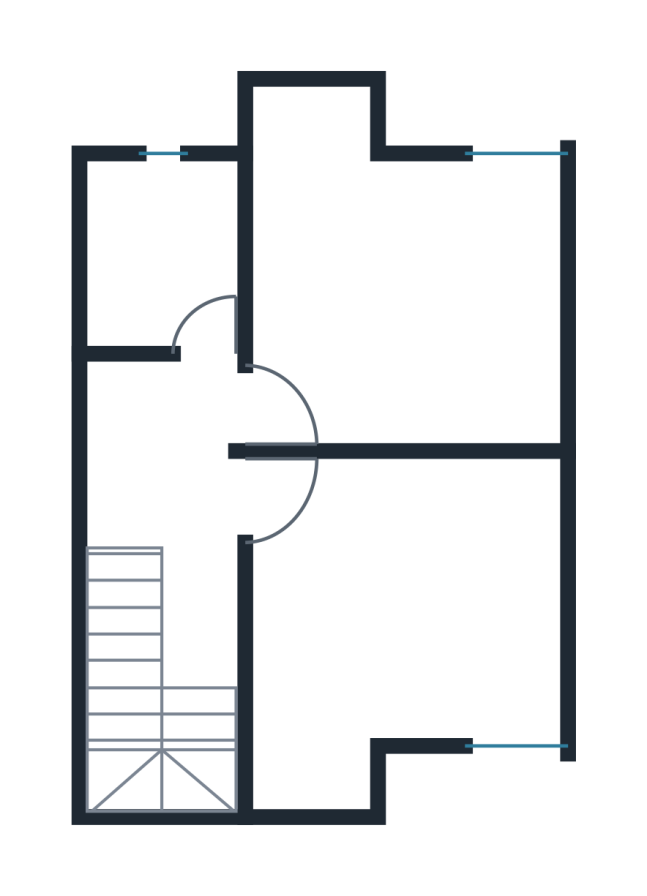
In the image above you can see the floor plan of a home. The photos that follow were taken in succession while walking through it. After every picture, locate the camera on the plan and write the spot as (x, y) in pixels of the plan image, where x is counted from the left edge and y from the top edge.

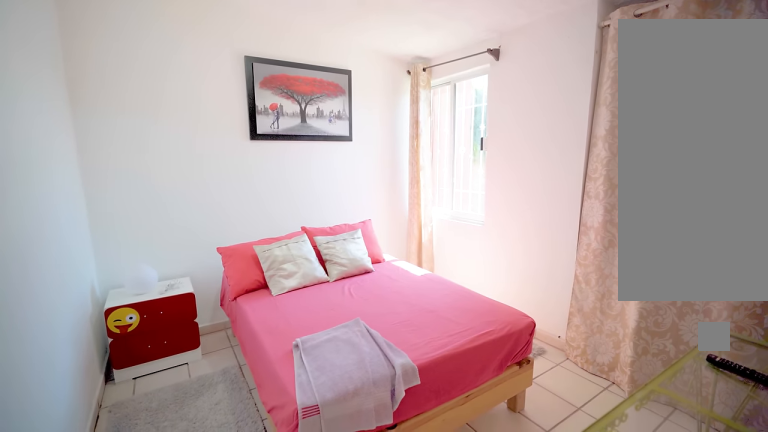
(266, 498)
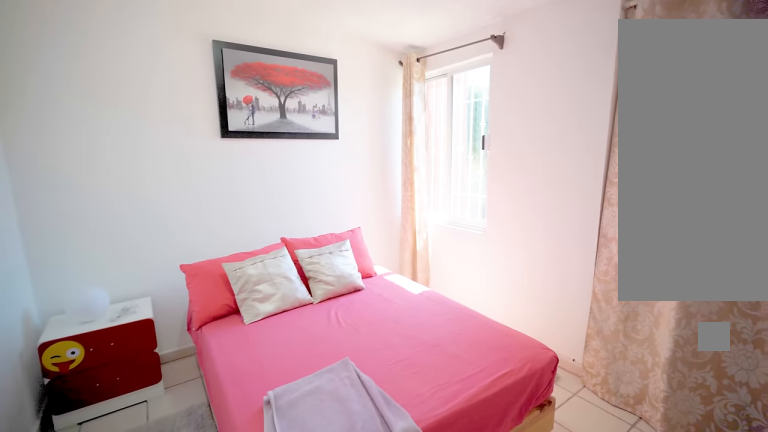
(267, 497)
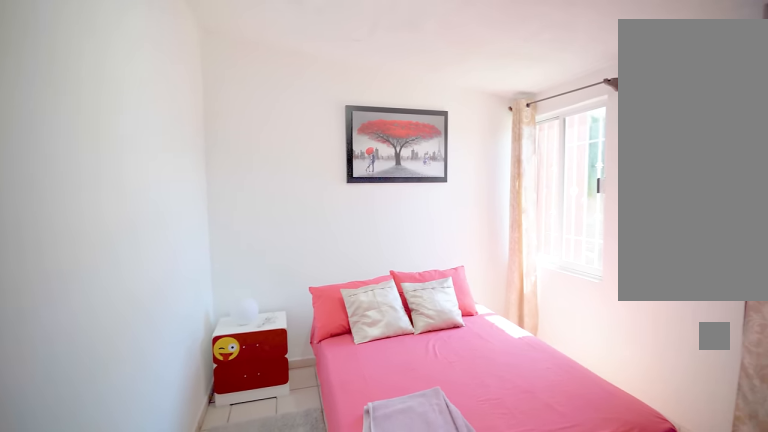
(267, 496)
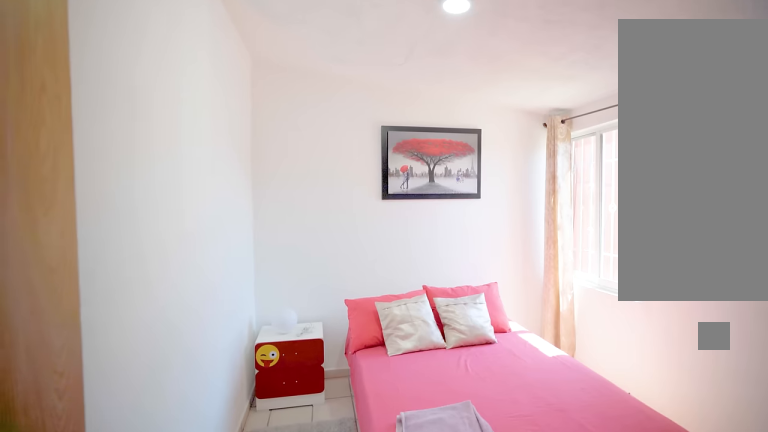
(267, 497)
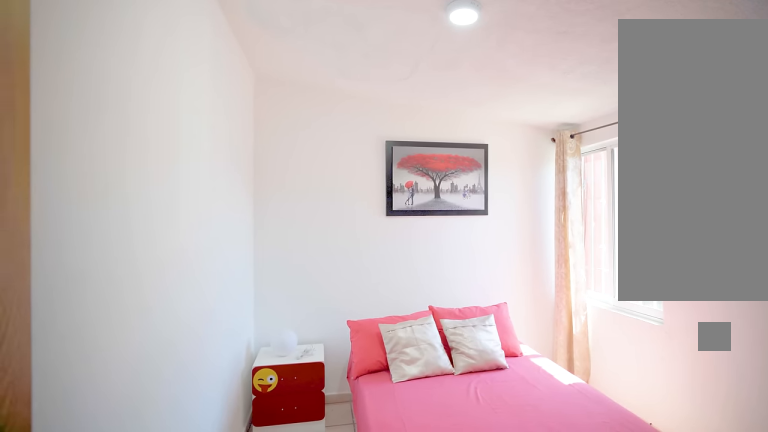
(267, 497)
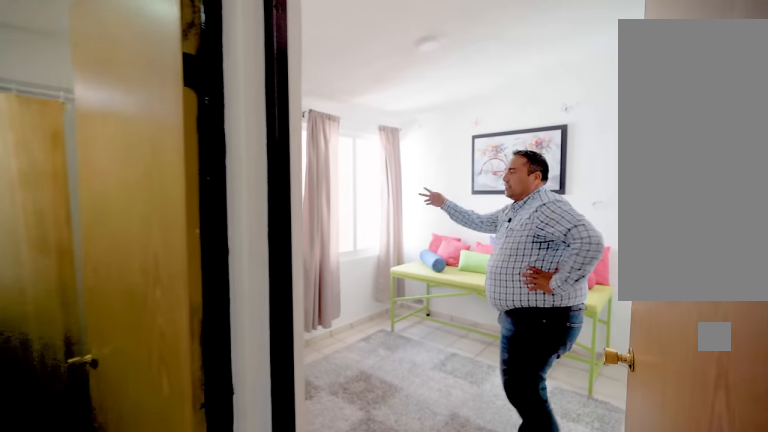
(182, 490)
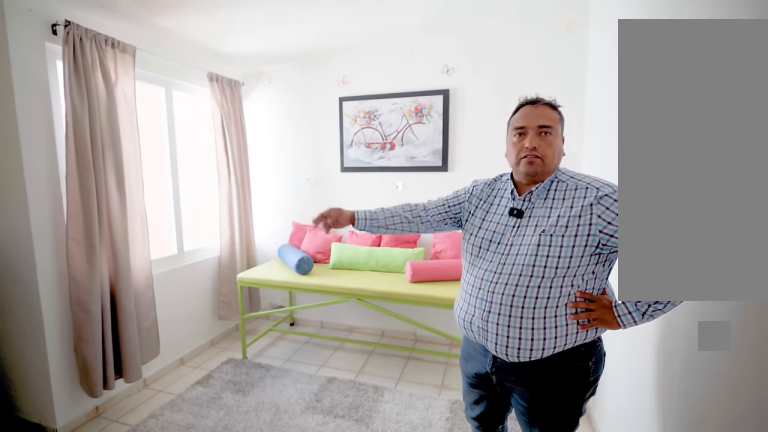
(274, 413)
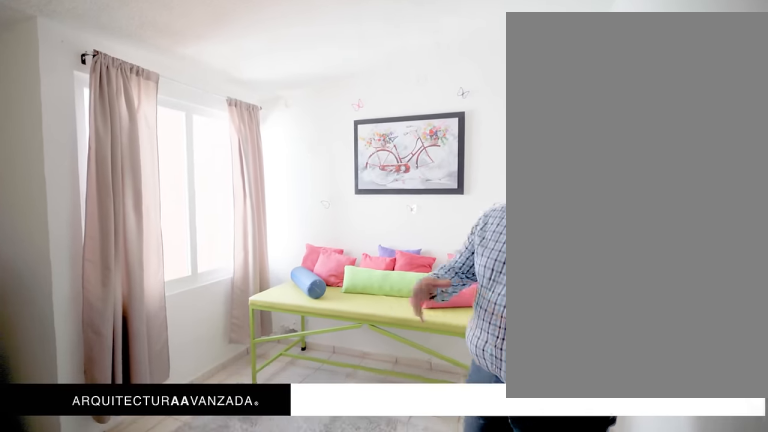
(278, 406)
